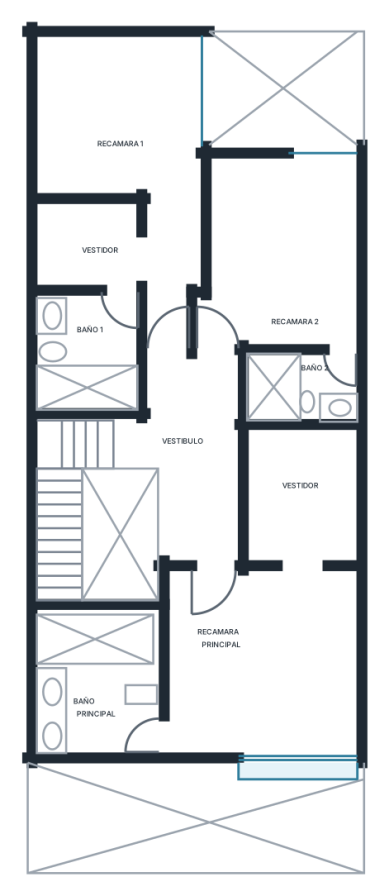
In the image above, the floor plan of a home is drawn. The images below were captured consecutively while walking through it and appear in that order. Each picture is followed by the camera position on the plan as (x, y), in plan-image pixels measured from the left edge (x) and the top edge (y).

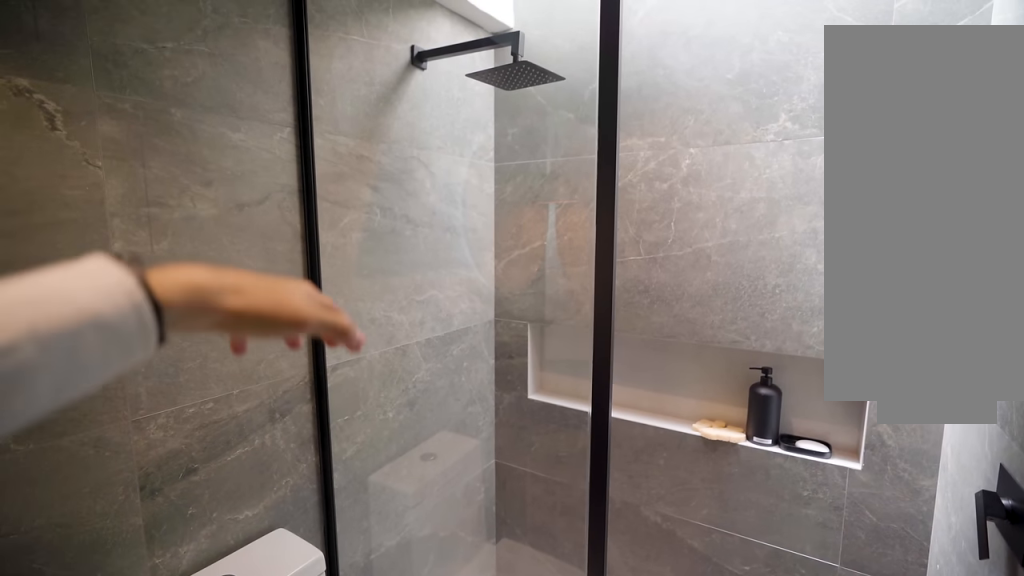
(338, 368)
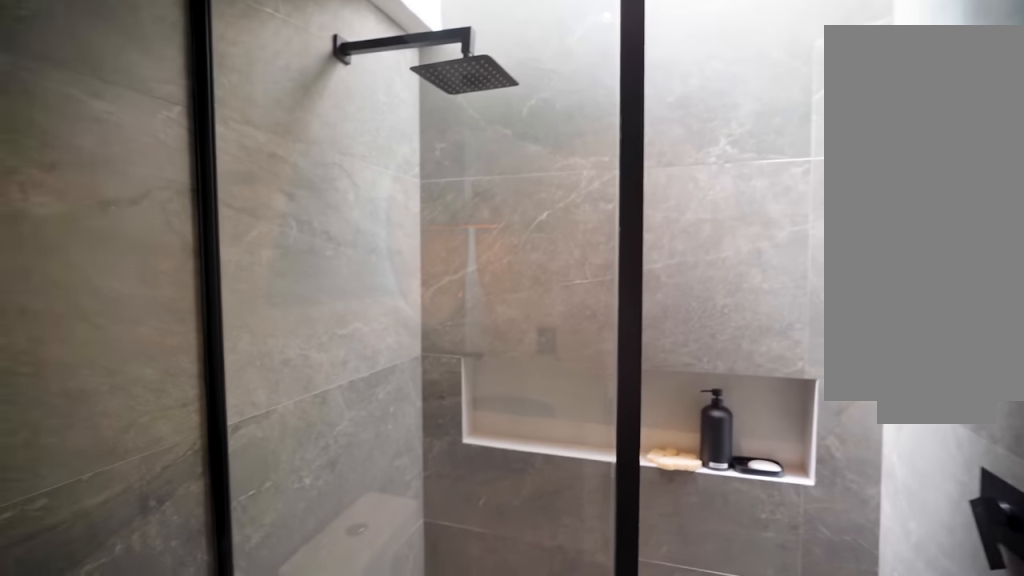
(325, 386)
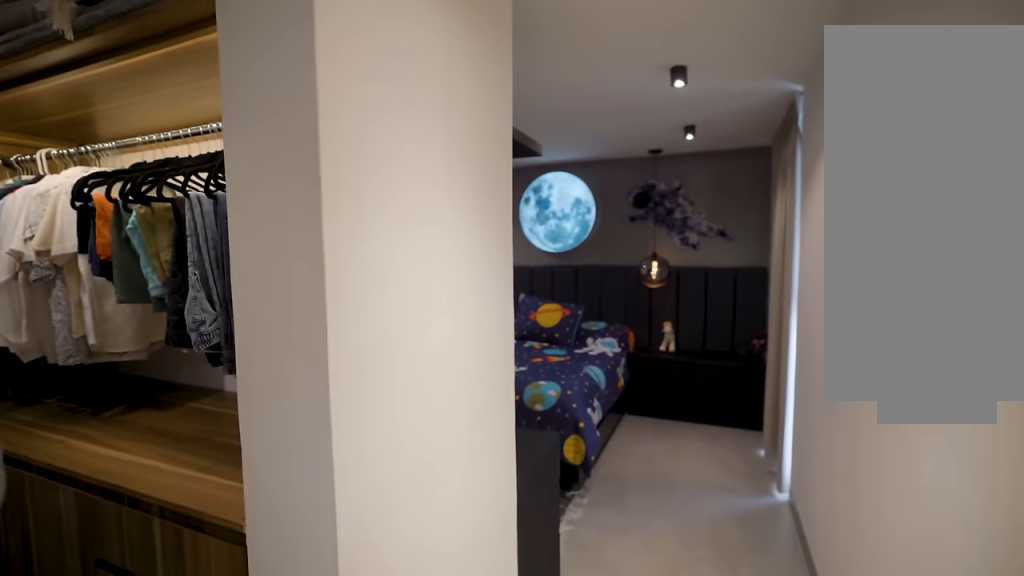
(159, 262)
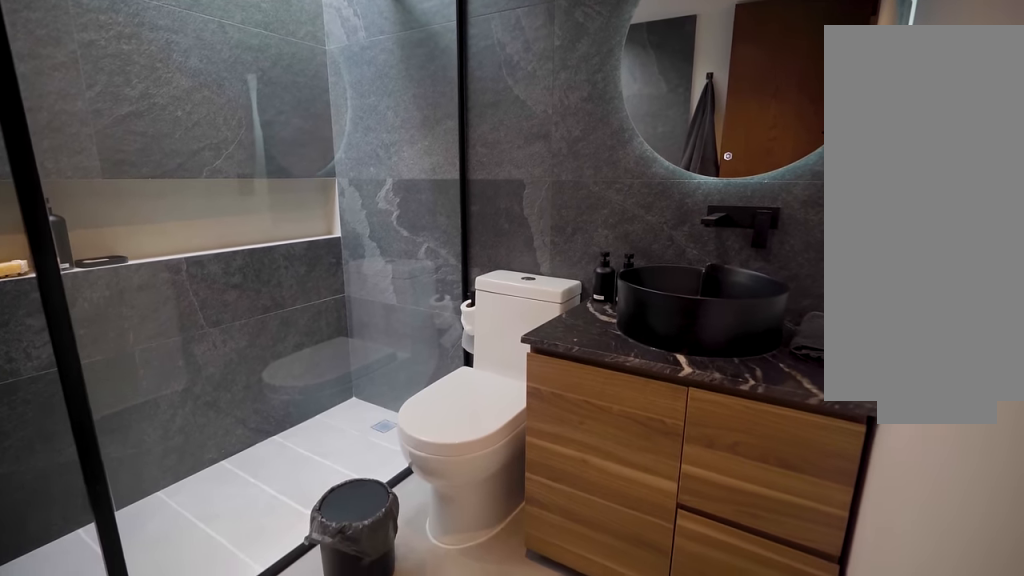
(119, 309)
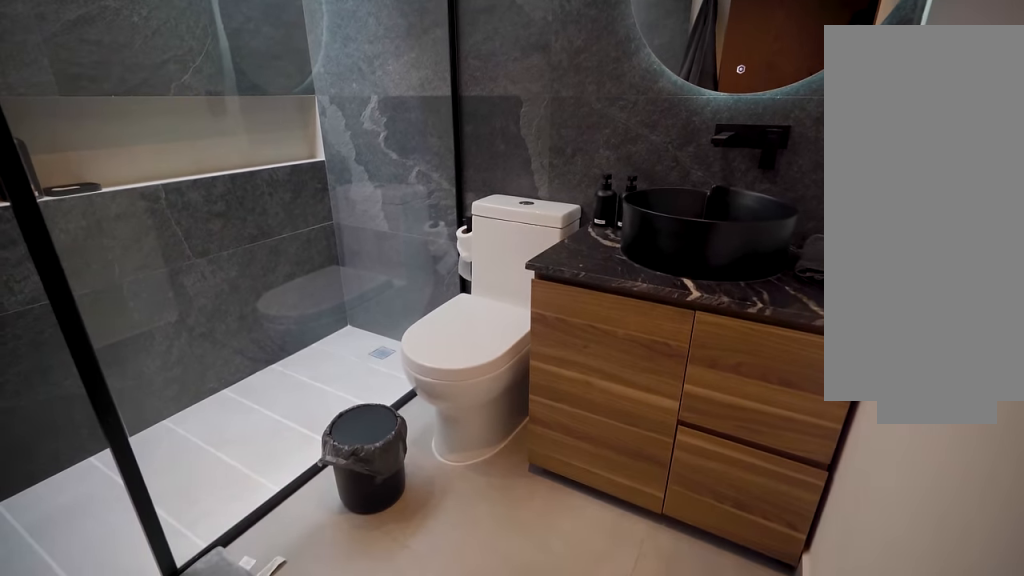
(118, 308)
